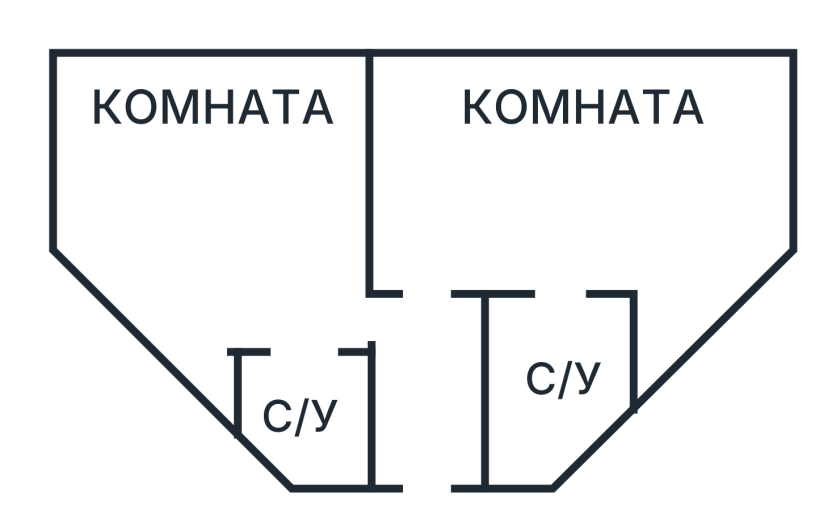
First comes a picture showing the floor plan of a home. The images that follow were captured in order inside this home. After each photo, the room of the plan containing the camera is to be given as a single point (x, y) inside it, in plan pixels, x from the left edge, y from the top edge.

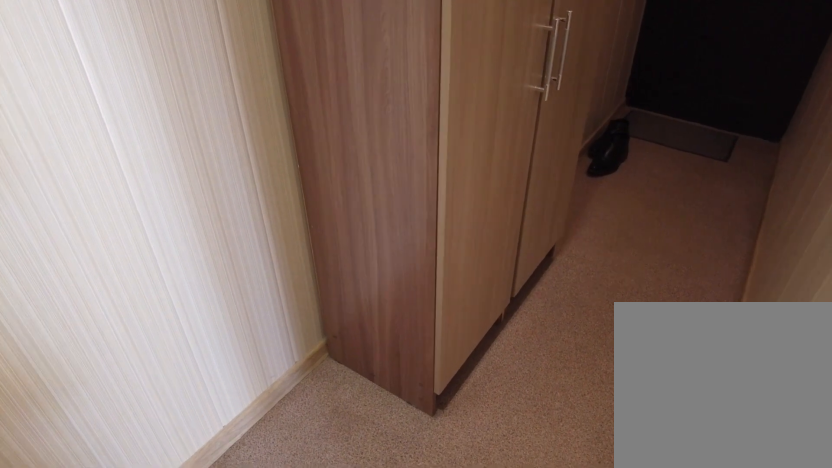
(437, 412)
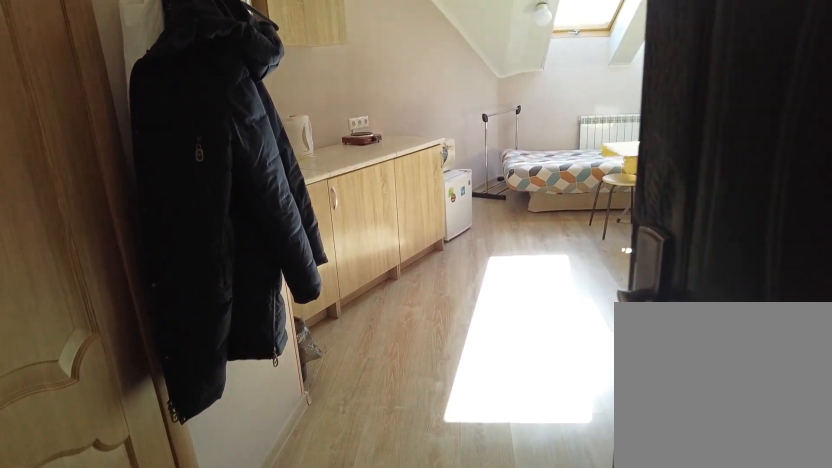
(400, 333)
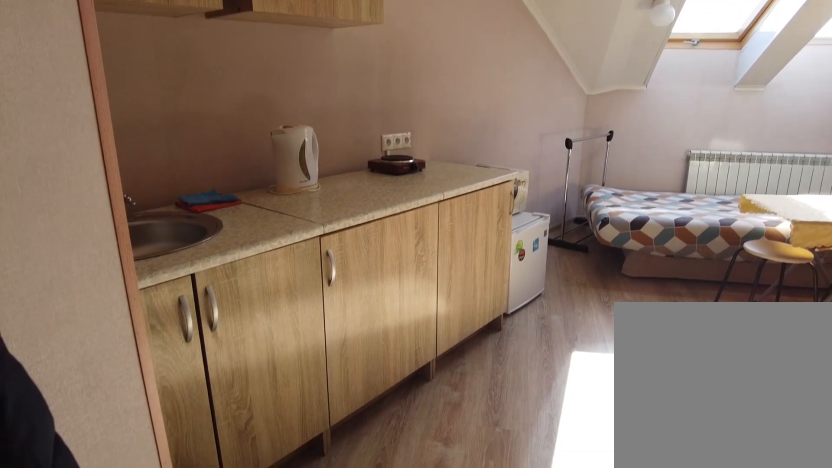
(272, 279)
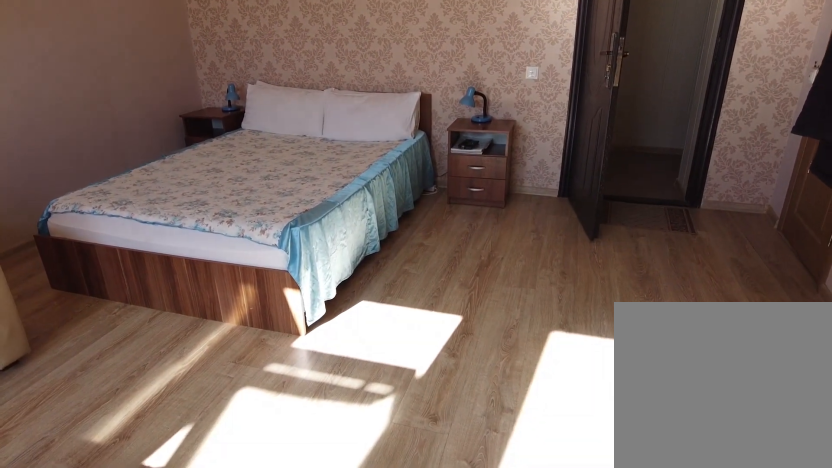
(272, 279)
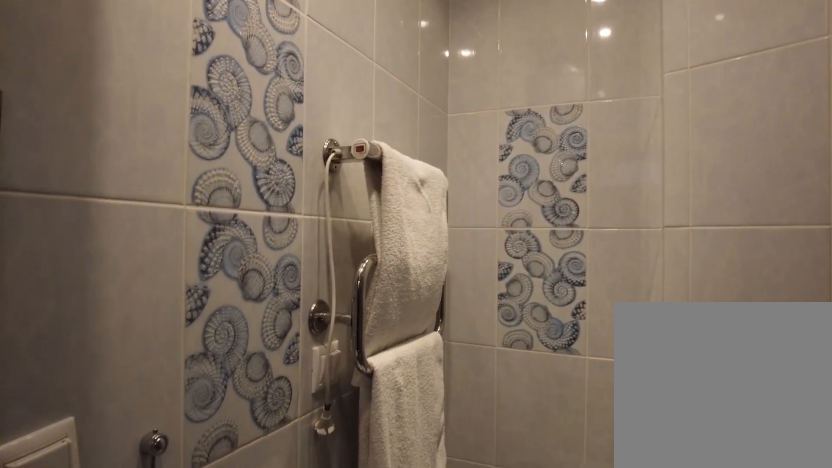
(321, 398)
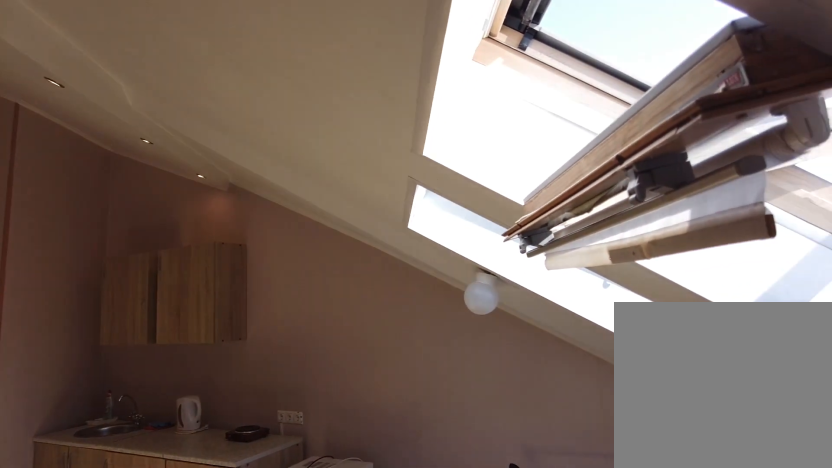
(308, 136)
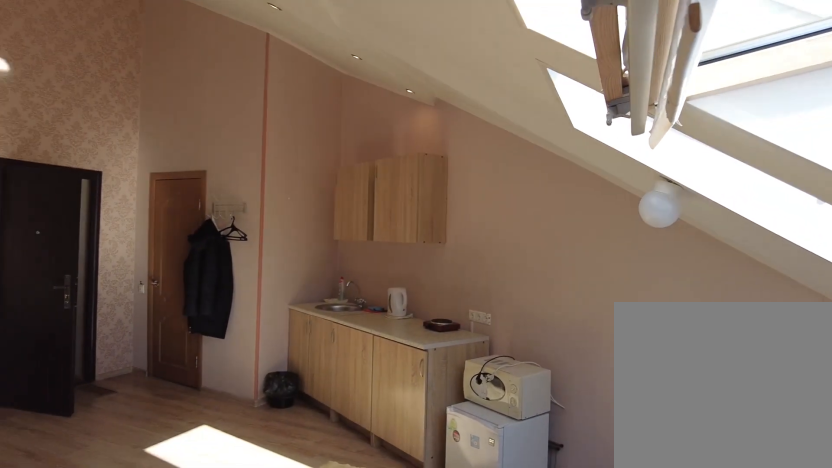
(308, 136)
